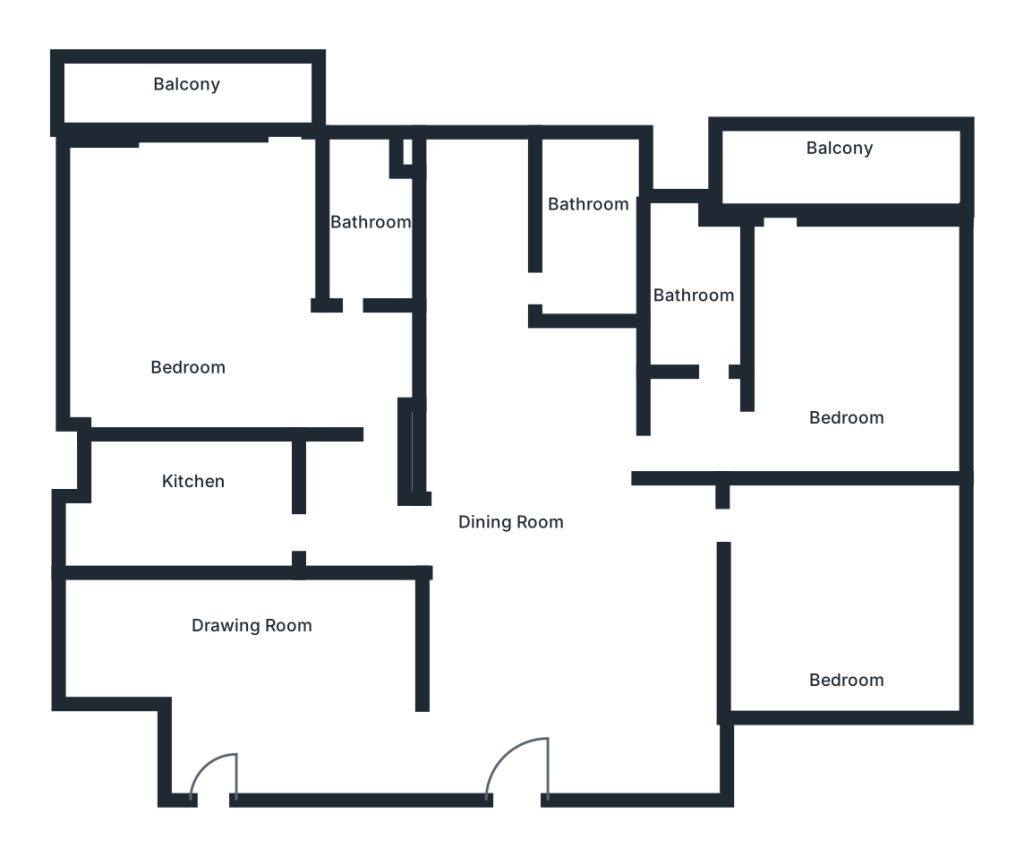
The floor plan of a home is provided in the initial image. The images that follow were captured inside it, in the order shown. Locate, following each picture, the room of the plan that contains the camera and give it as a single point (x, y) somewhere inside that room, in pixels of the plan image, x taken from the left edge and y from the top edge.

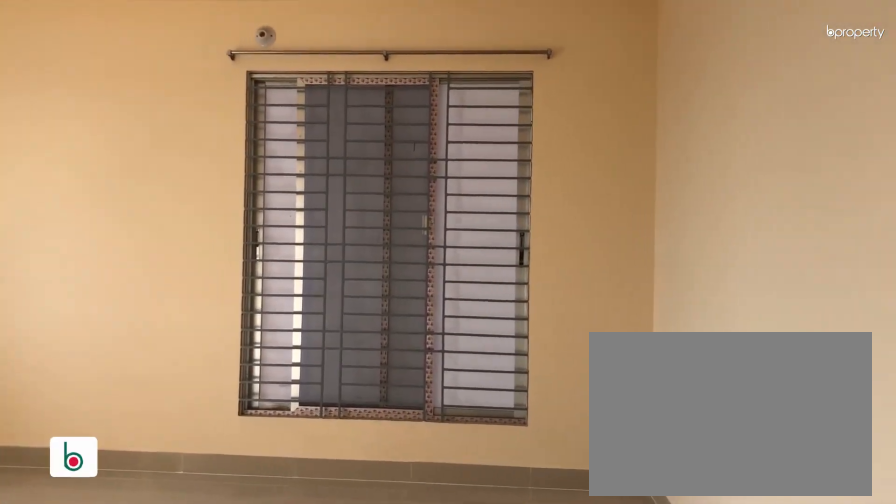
(844, 352)
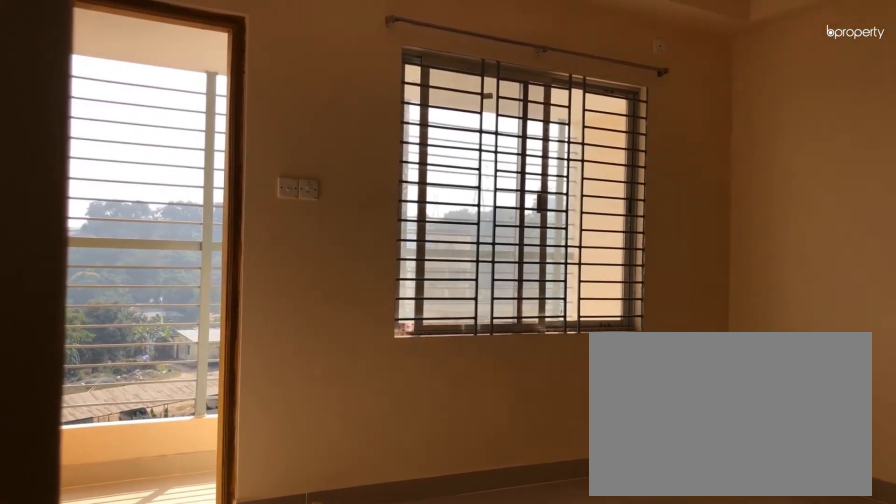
(844, 352)
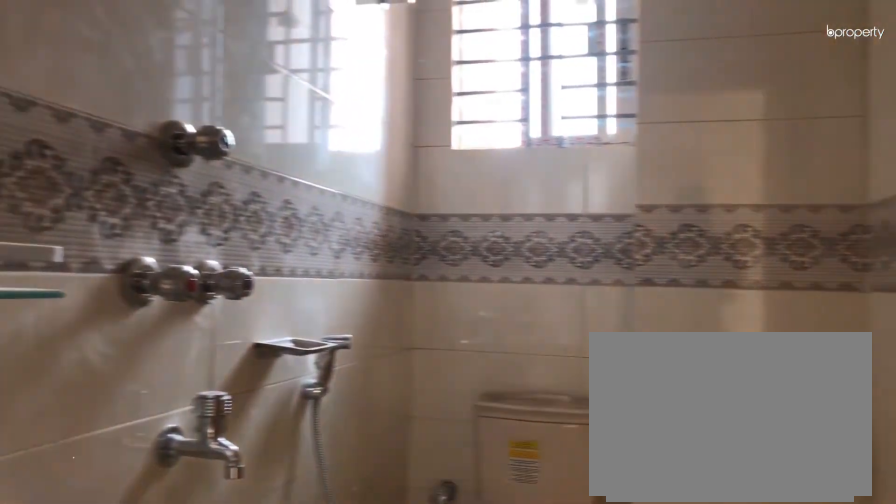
(696, 292)
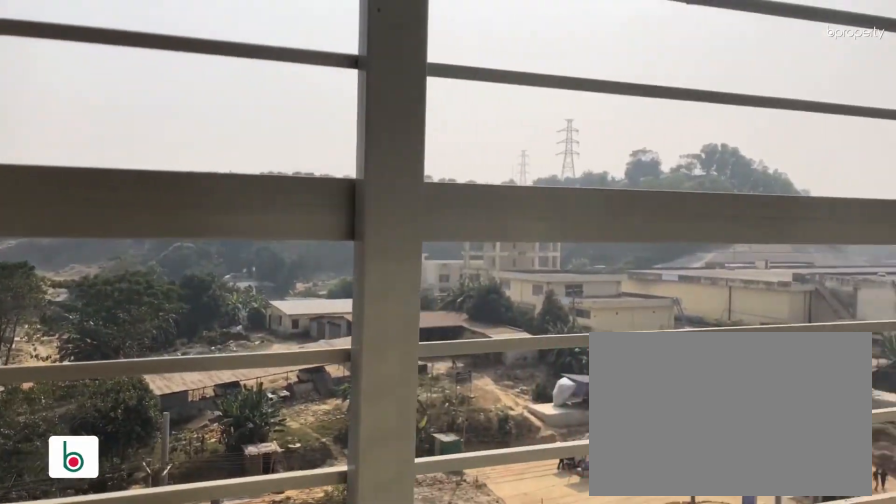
(823, 161)
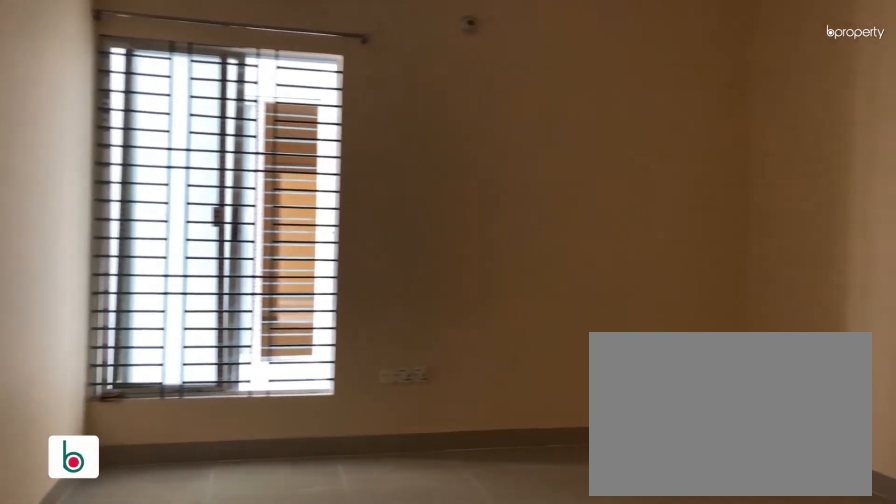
(860, 606)
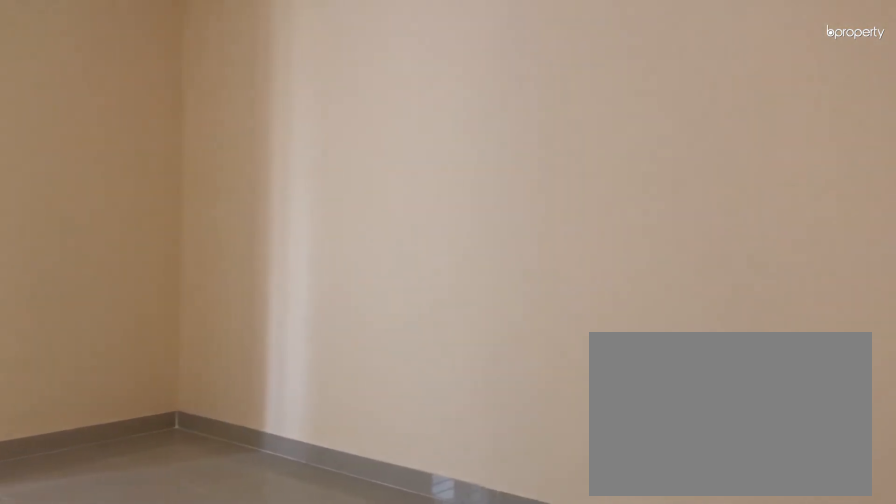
(860, 606)
